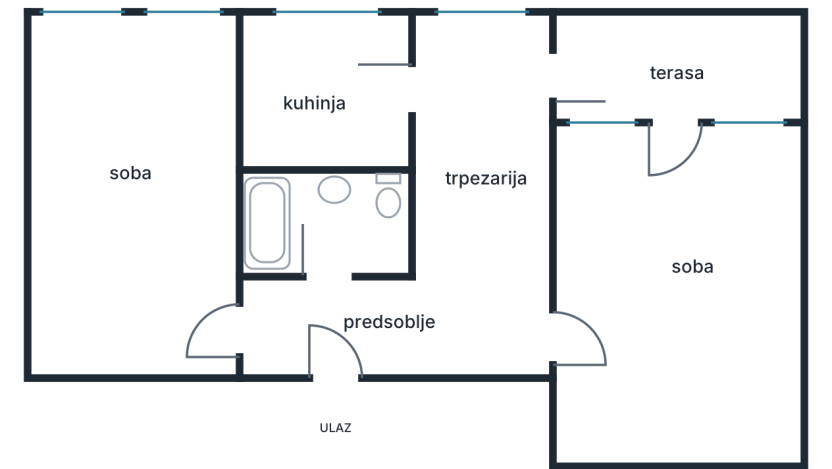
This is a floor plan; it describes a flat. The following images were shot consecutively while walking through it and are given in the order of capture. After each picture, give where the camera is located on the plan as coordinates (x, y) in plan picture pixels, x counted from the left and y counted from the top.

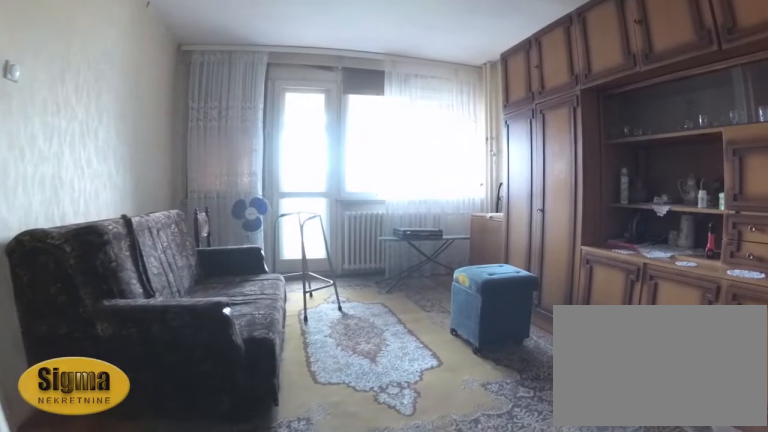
(680, 417)
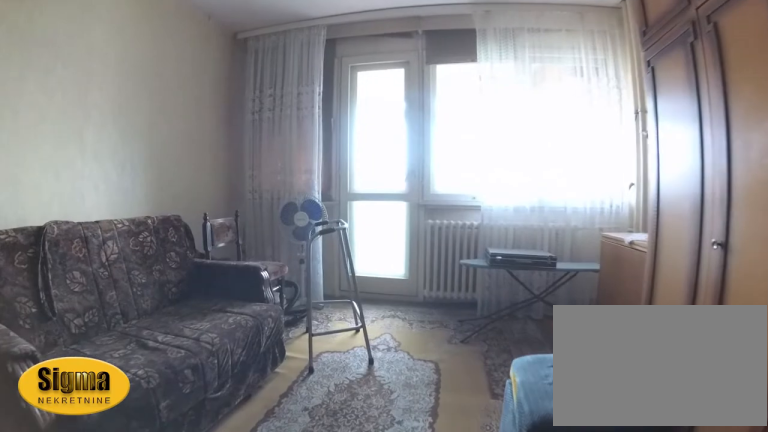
(684, 348)
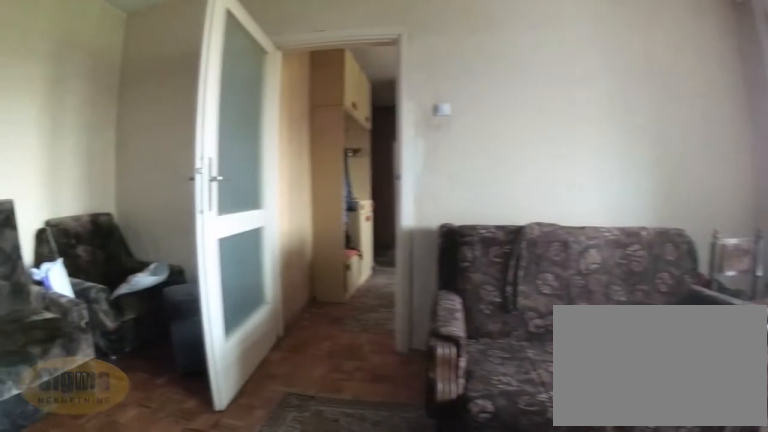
(694, 310)
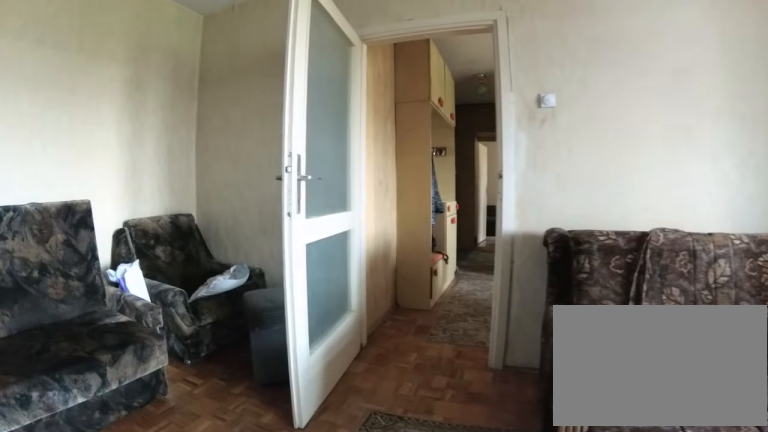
(686, 306)
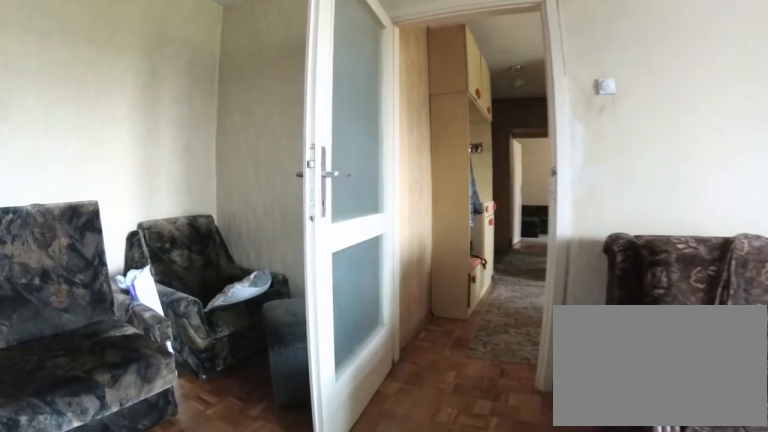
(678, 313)
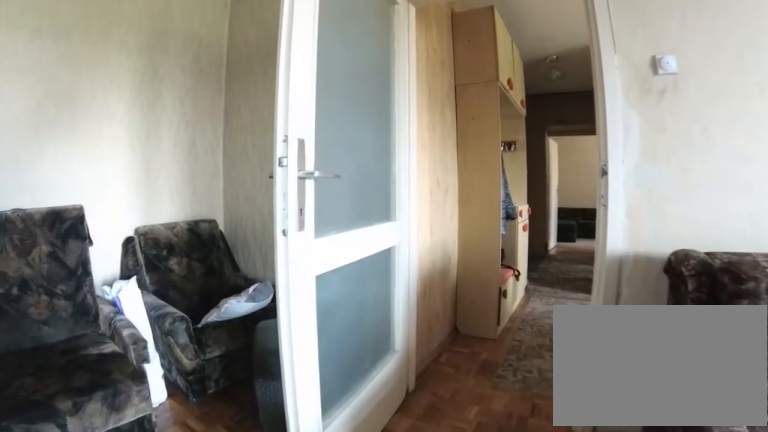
(669, 320)
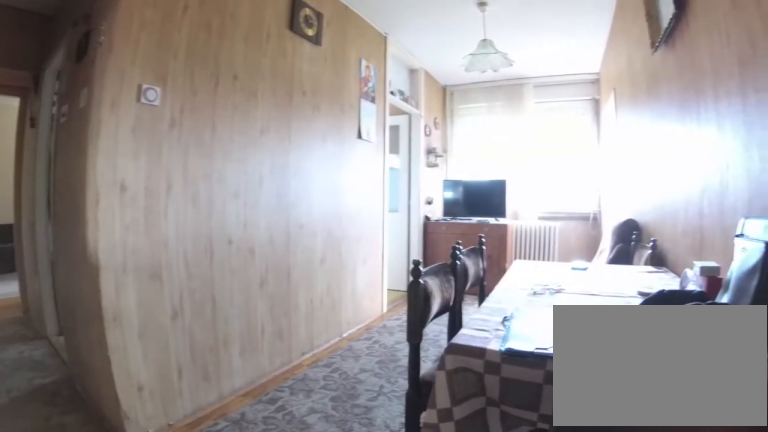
(523, 353)
